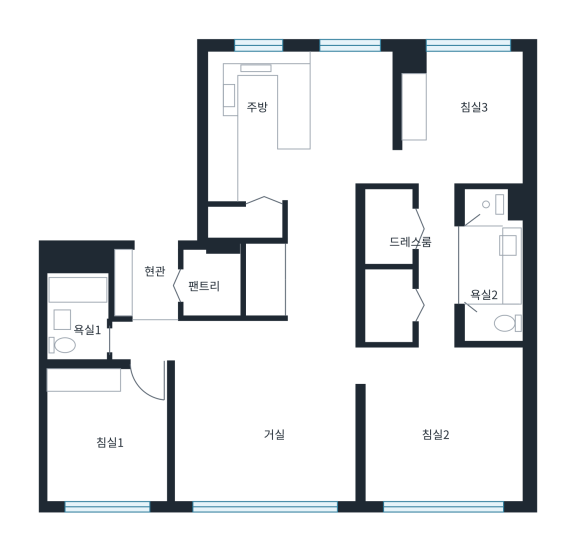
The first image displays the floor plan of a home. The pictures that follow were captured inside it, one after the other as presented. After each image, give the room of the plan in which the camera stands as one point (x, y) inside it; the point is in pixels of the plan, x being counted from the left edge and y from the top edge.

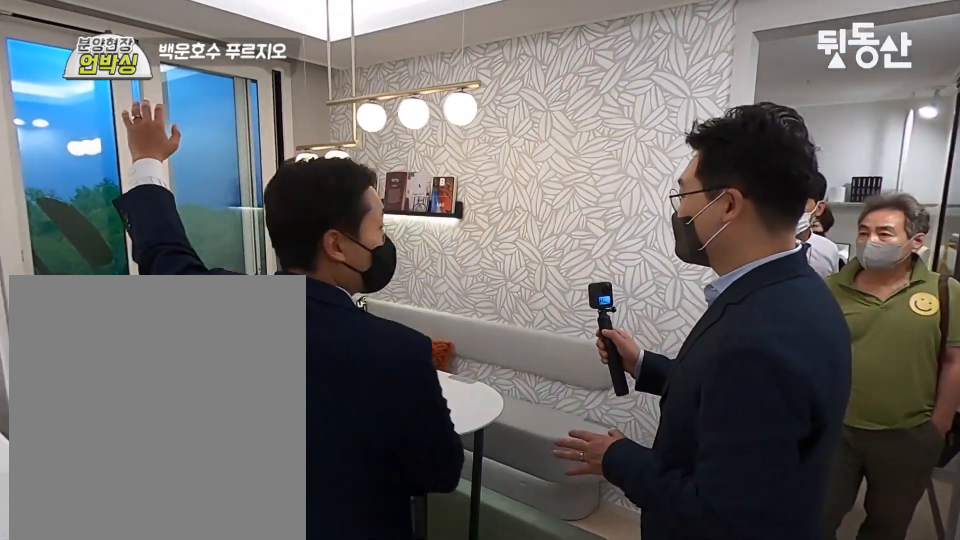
(349, 137)
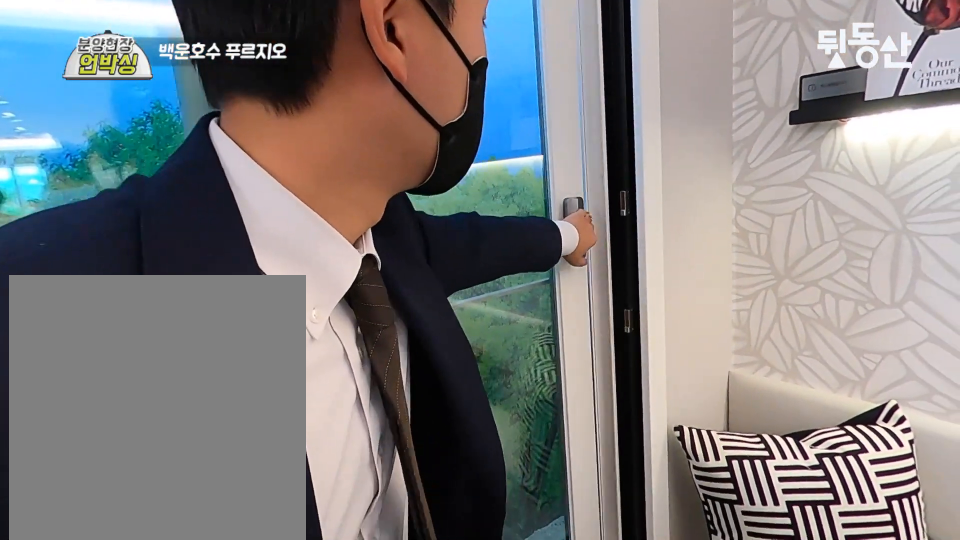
(348, 137)
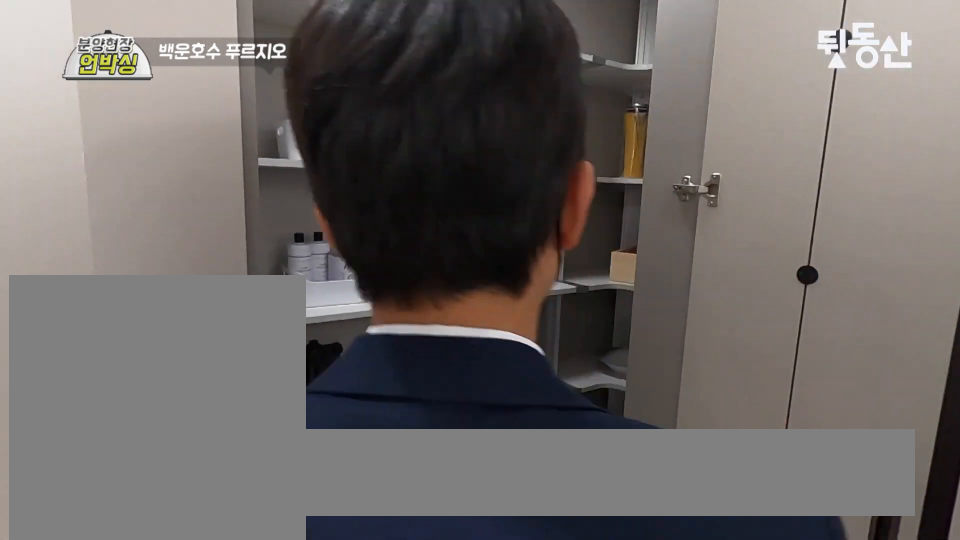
(265, 209)
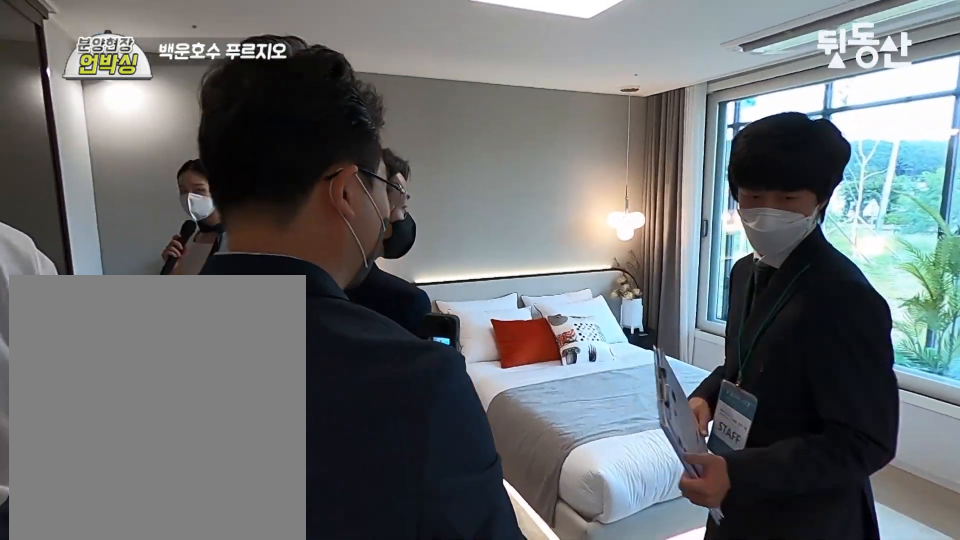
(443, 446)
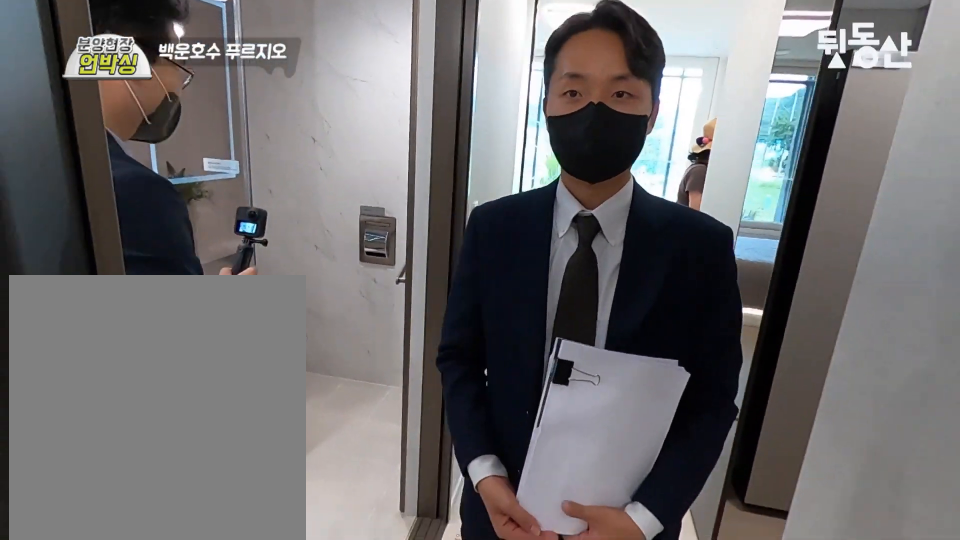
(431, 276)
